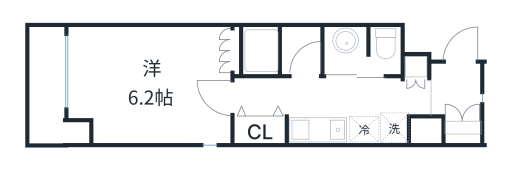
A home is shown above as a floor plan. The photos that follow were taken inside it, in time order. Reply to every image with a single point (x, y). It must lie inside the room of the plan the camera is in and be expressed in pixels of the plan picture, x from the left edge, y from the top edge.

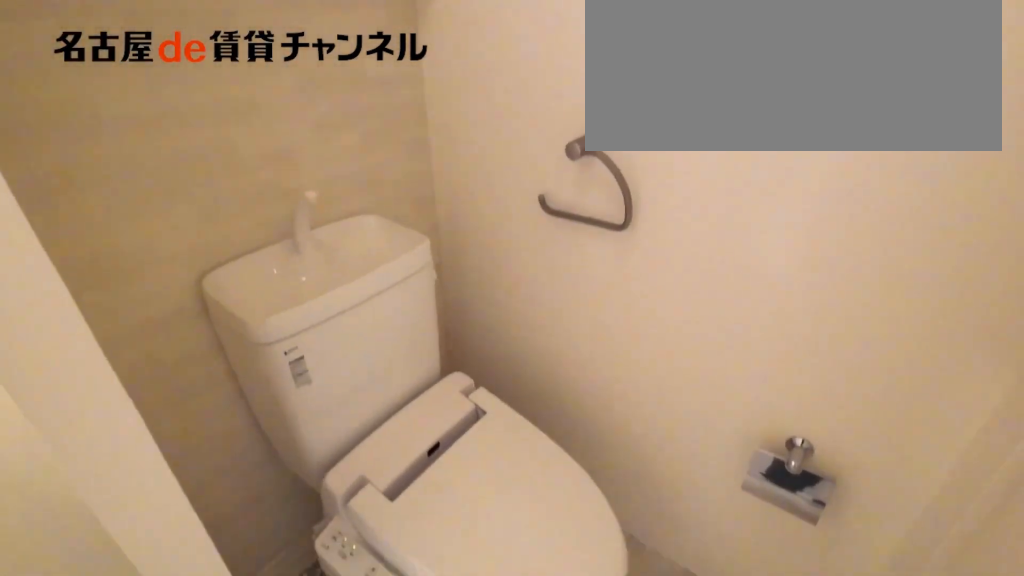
(362, 51)
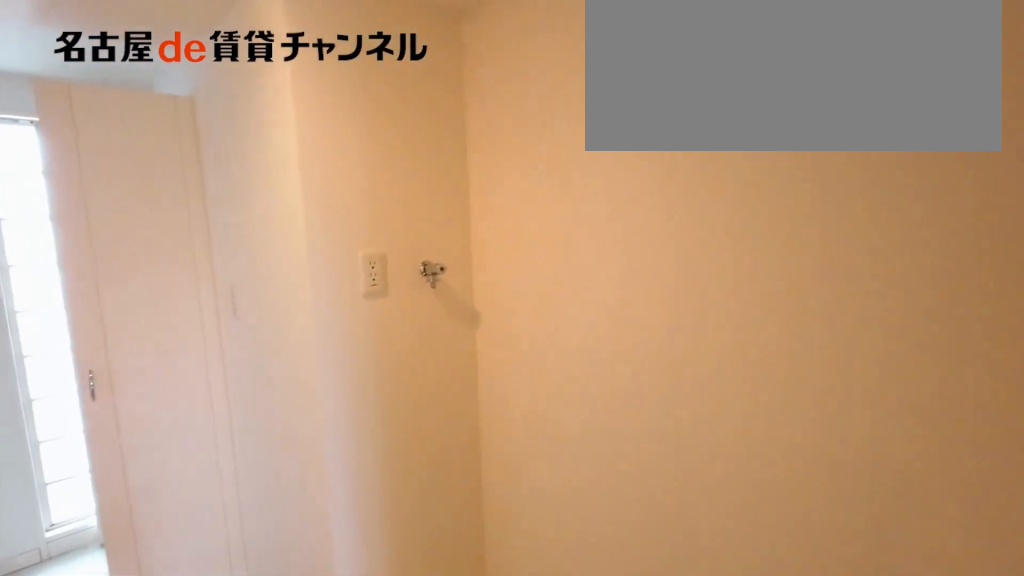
(395, 127)
